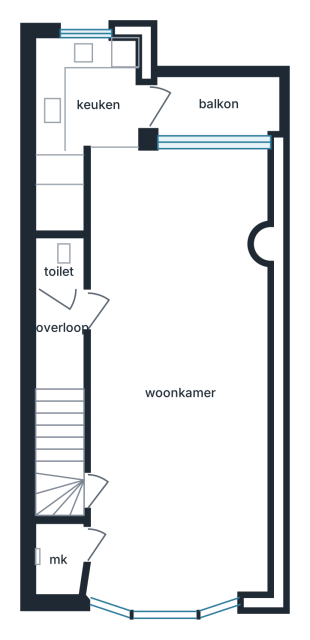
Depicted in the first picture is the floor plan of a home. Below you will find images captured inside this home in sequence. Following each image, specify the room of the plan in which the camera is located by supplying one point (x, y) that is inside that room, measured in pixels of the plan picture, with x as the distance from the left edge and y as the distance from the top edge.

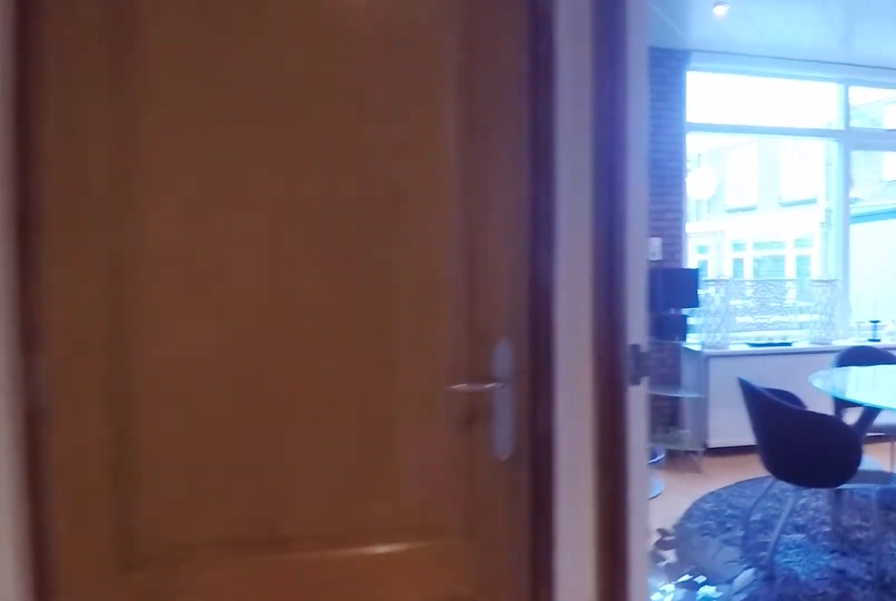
(59, 338)
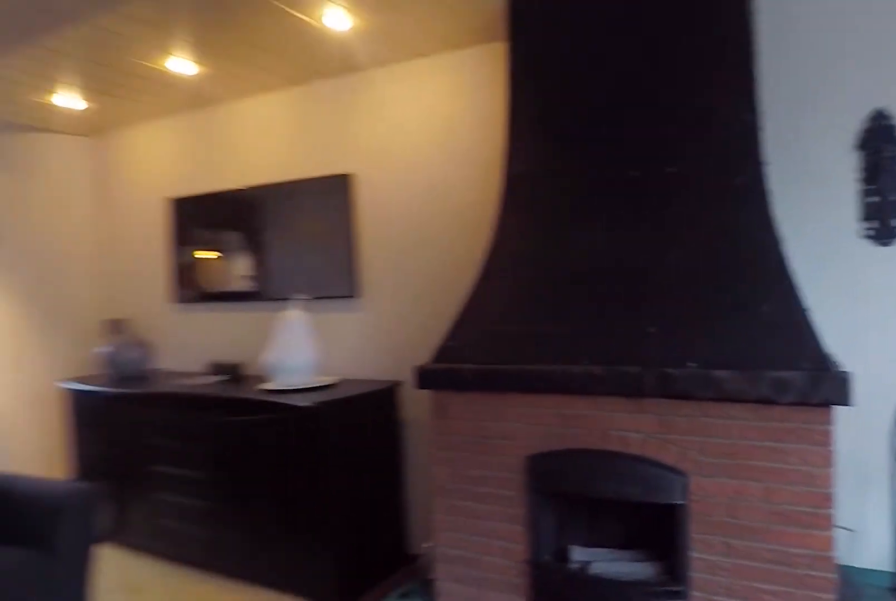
(171, 382)
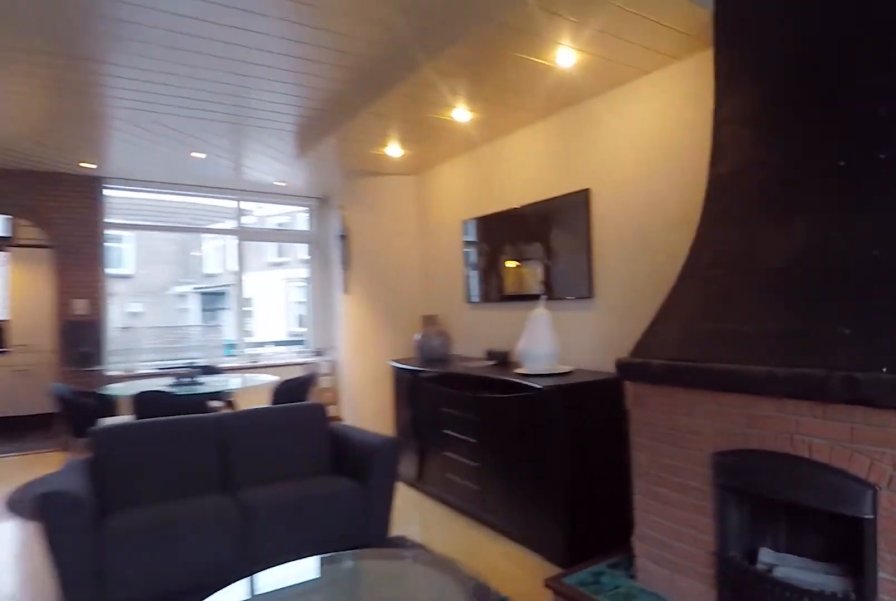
(171, 382)
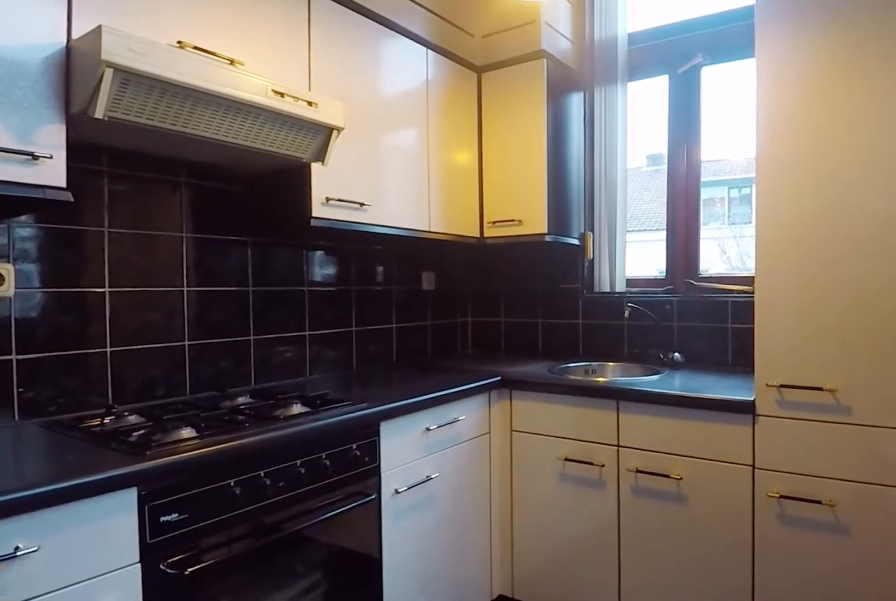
(81, 117)
